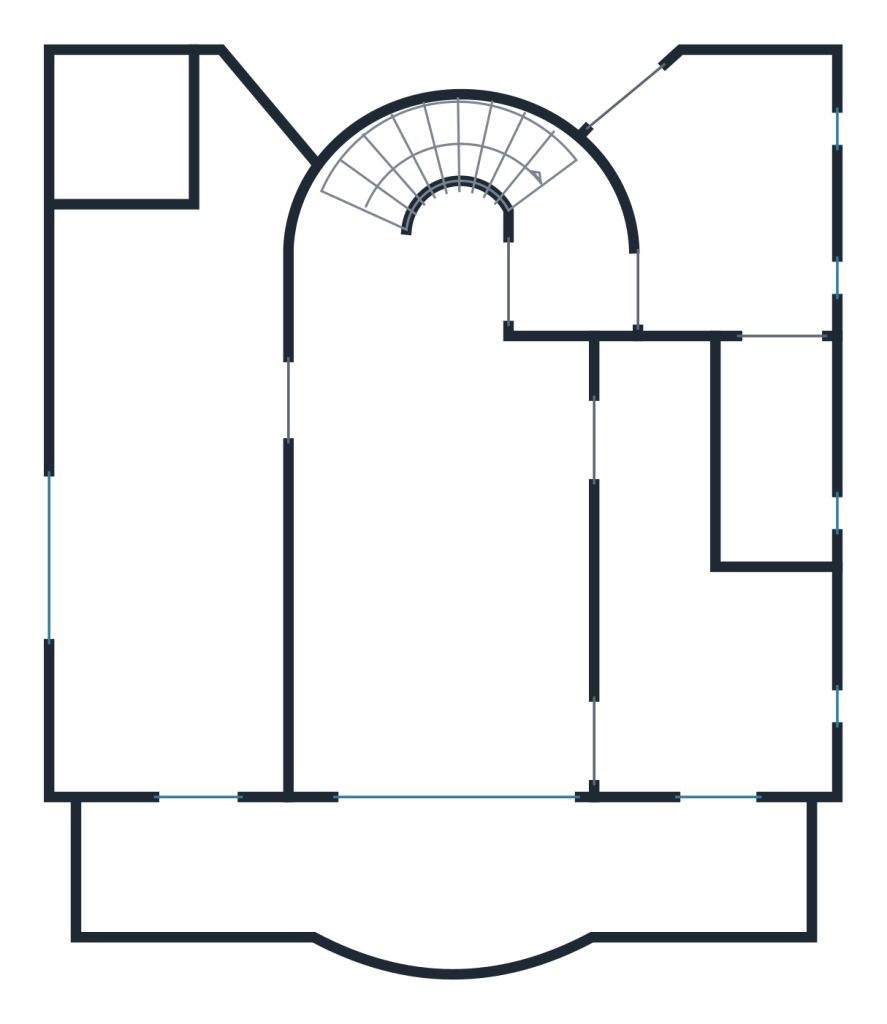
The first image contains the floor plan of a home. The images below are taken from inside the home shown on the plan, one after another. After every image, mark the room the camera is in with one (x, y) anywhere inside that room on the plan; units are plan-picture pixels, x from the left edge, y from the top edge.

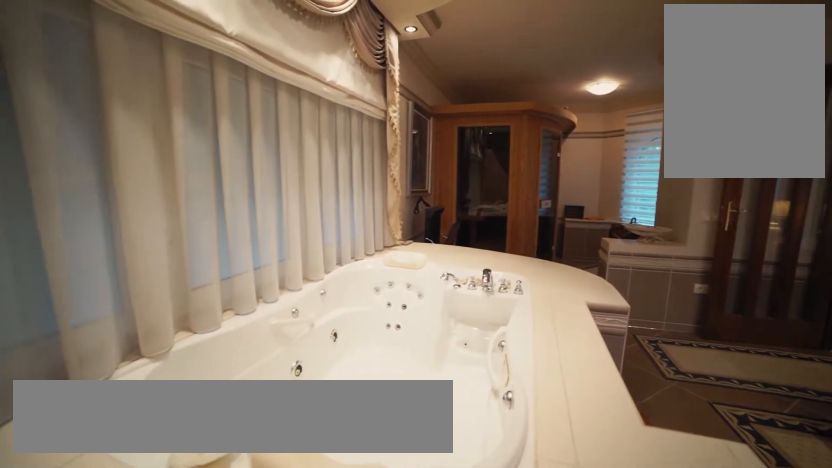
(152, 706)
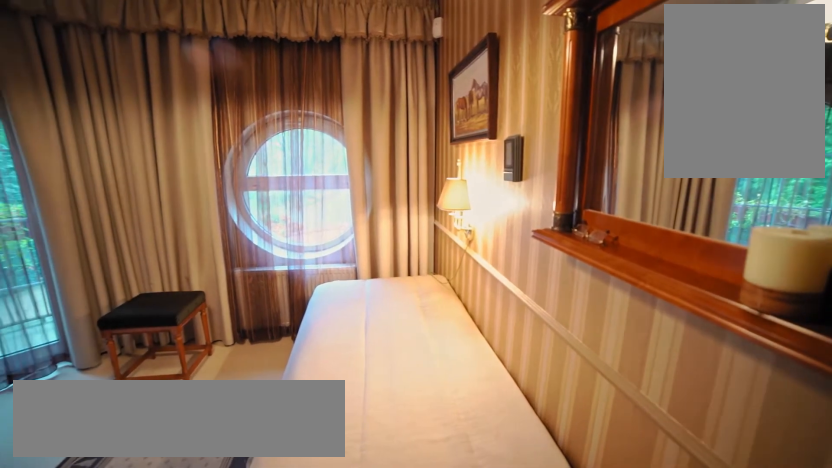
(794, 283)
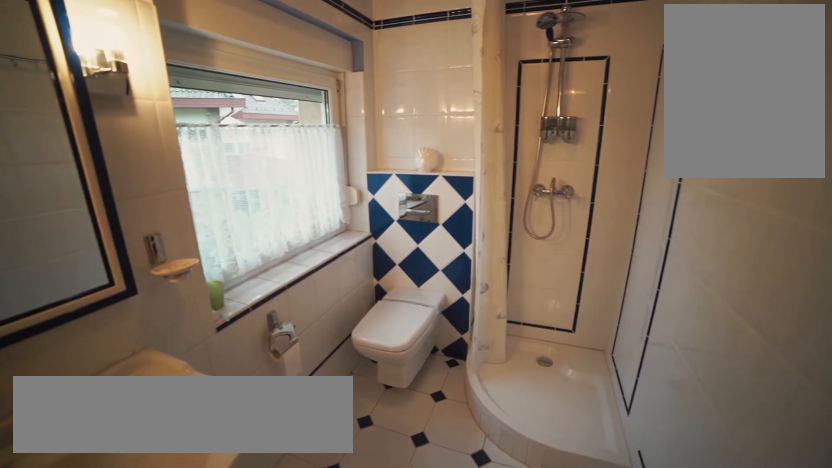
(766, 388)
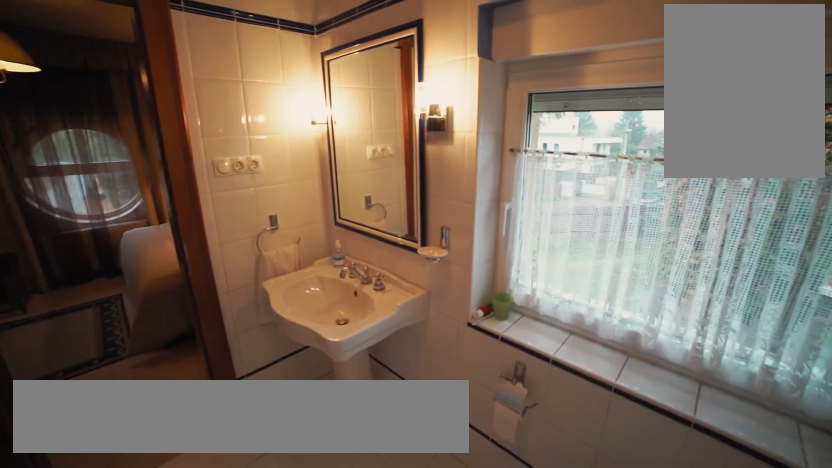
(781, 516)
